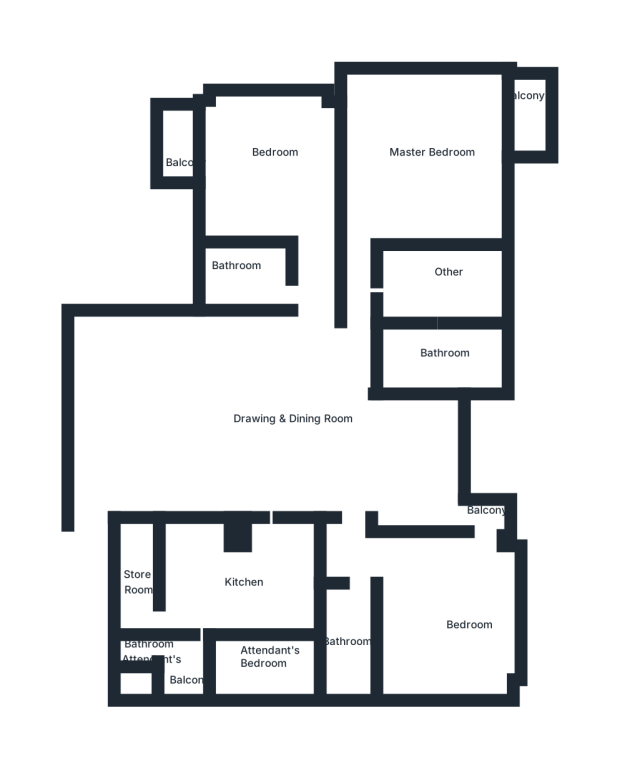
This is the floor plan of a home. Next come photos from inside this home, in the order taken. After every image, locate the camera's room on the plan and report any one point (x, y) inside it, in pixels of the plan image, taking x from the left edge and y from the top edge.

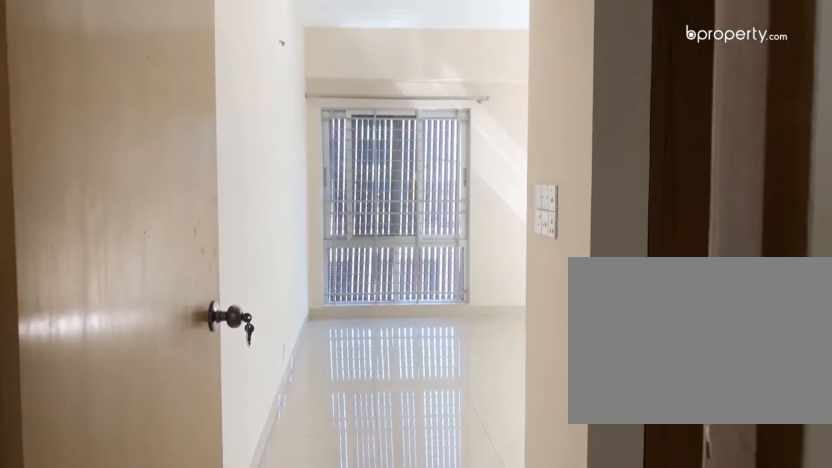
(359, 344)
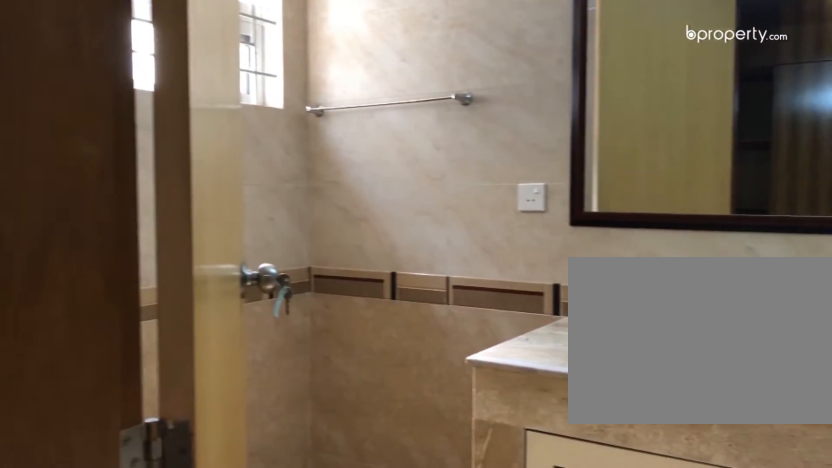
(438, 348)
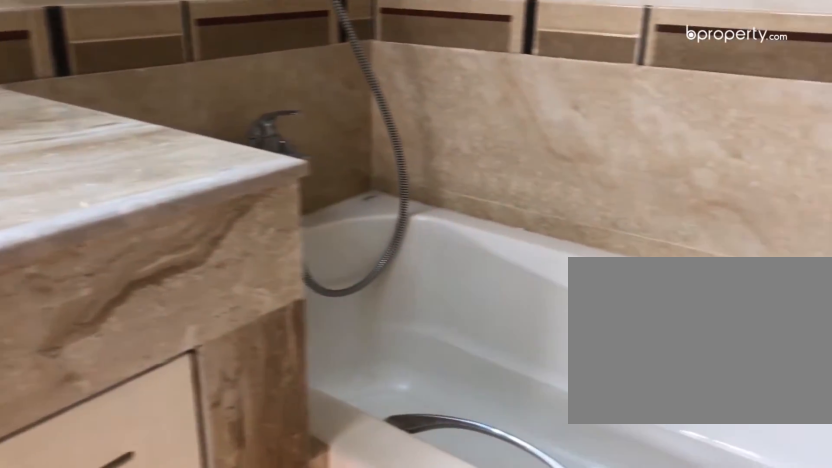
(438, 357)
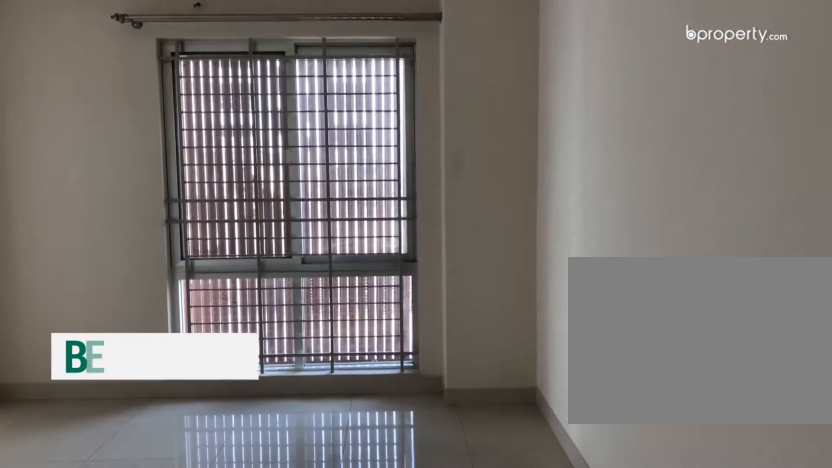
(268, 171)
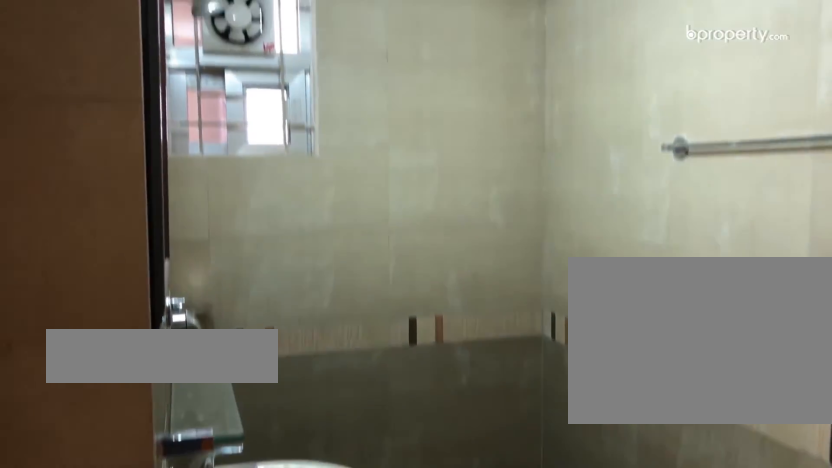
(243, 276)
